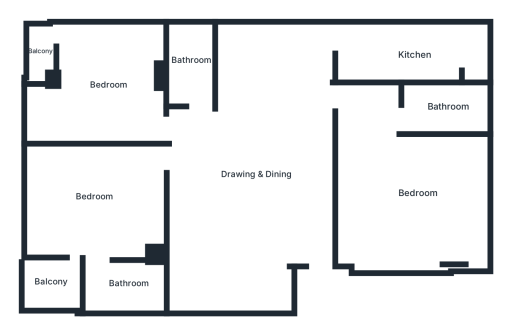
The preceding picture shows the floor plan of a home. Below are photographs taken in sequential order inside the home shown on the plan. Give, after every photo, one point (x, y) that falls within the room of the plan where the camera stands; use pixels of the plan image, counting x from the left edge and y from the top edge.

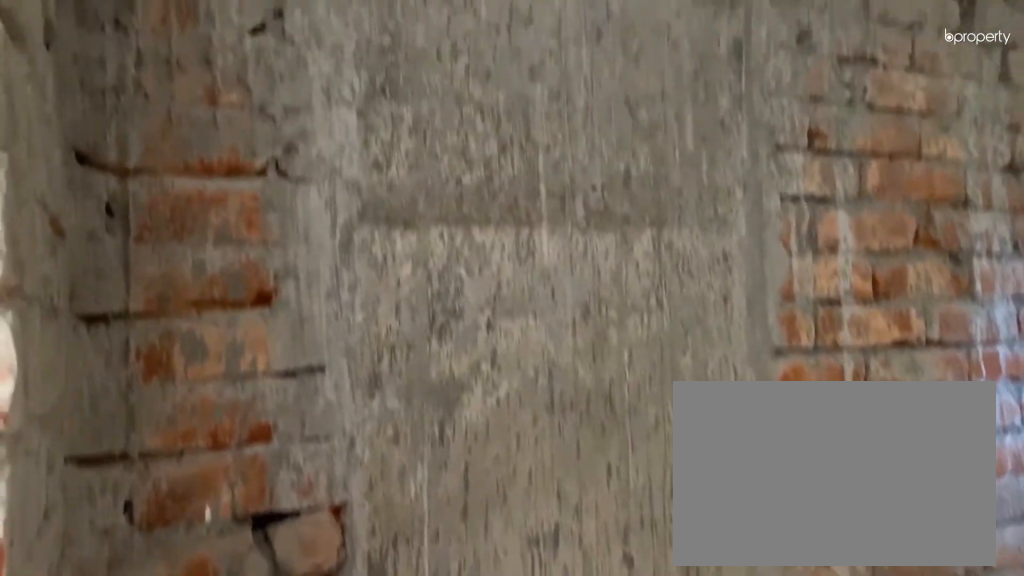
(190, 55)
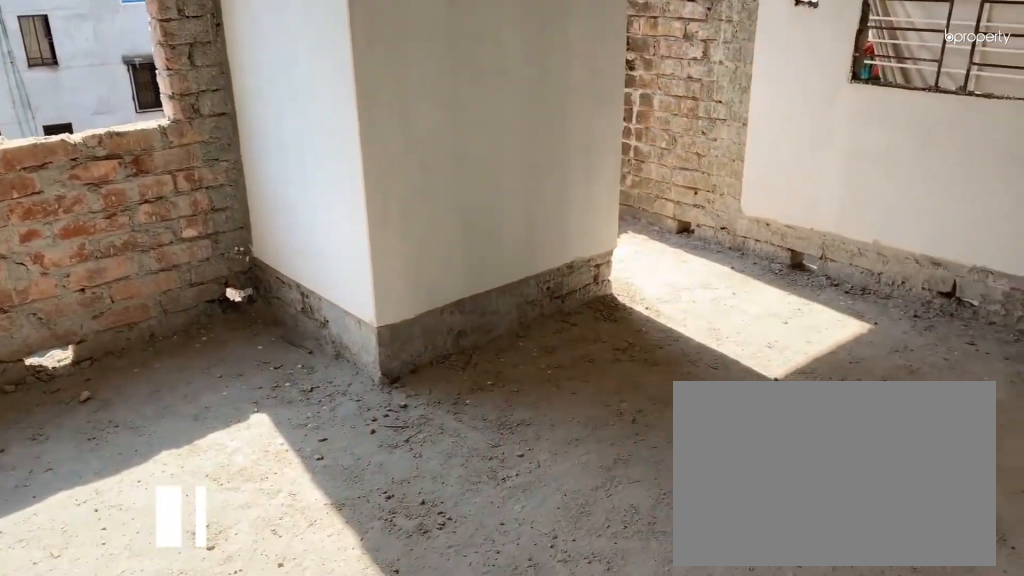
(109, 83)
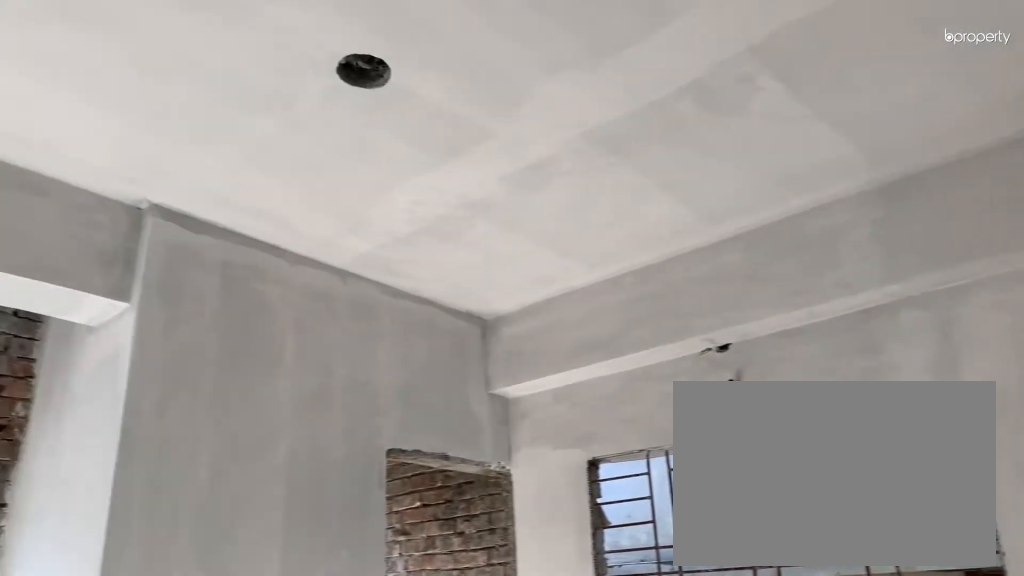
(109, 83)
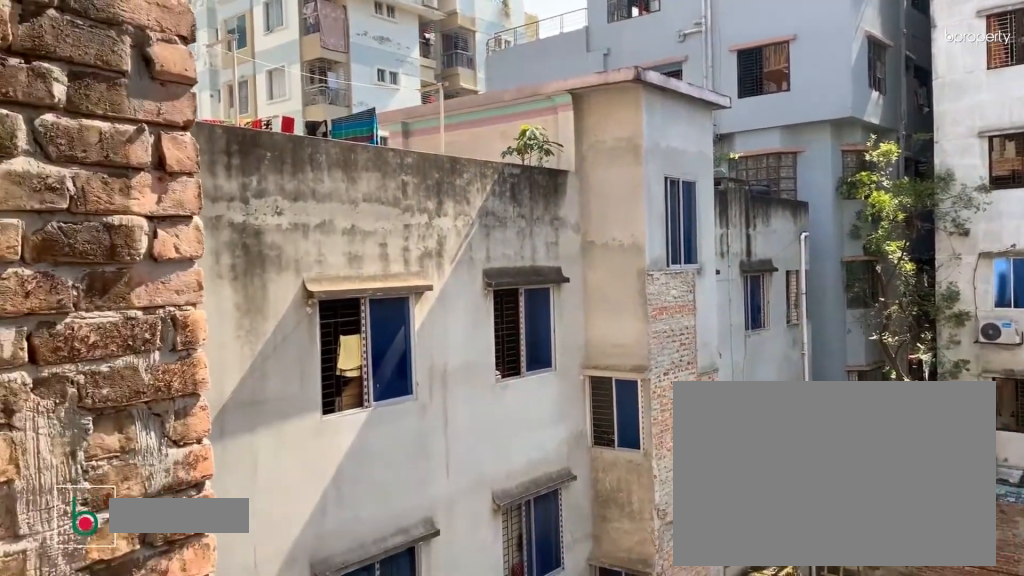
(39, 51)
